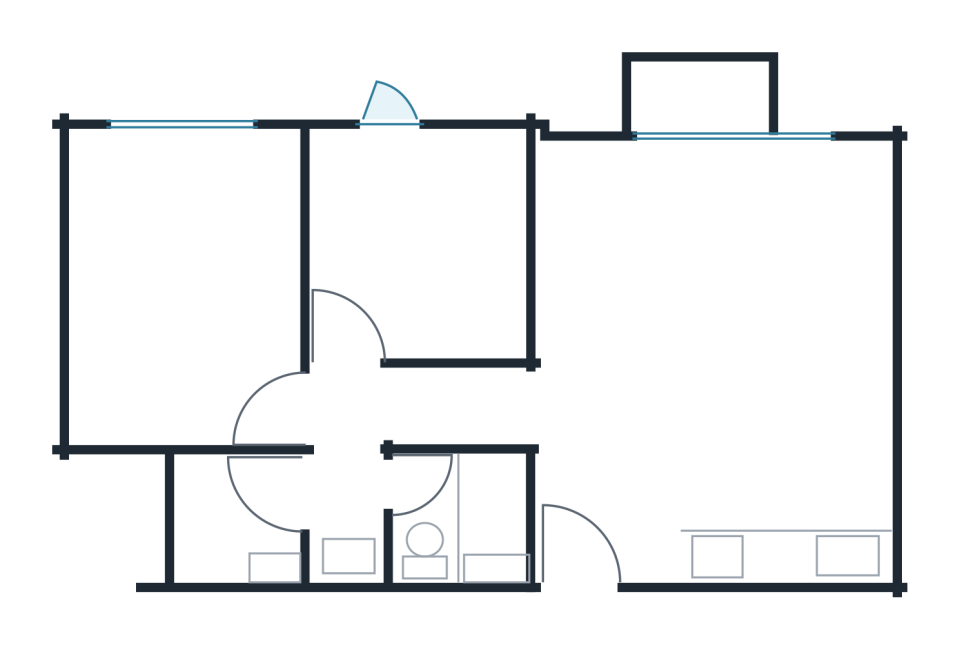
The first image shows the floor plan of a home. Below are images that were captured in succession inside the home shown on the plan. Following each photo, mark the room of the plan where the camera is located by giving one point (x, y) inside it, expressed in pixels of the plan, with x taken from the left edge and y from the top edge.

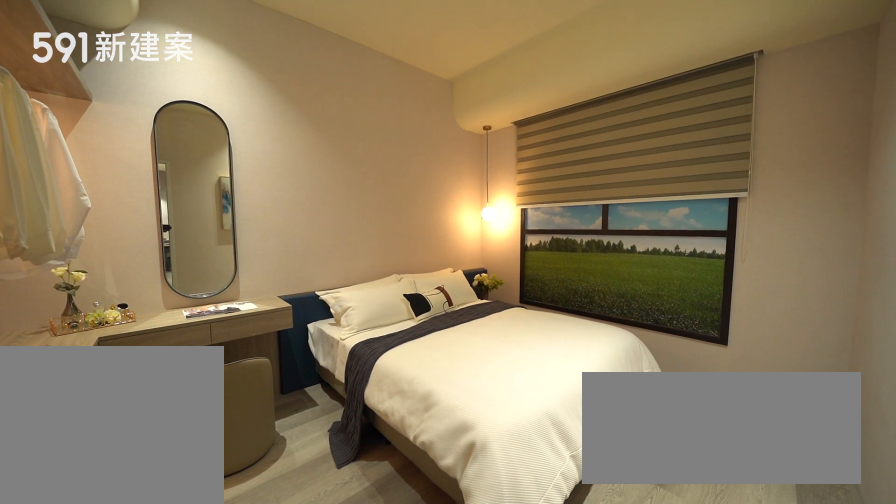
(180, 284)
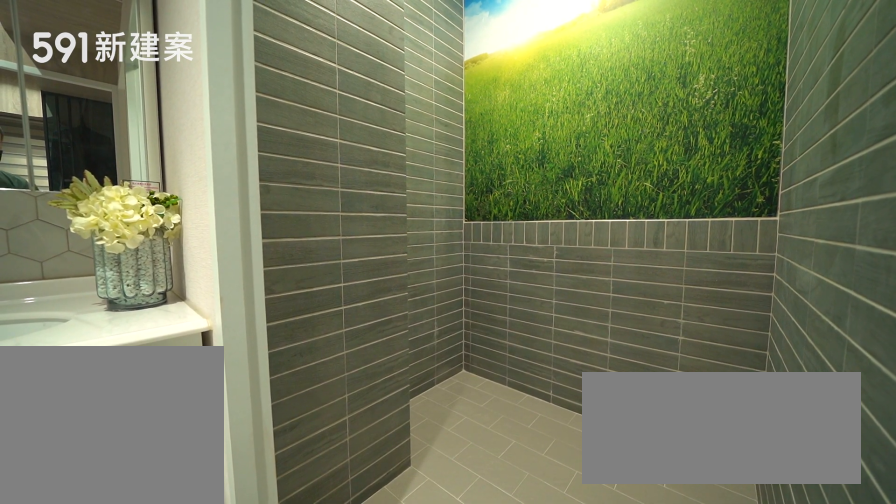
(240, 521)
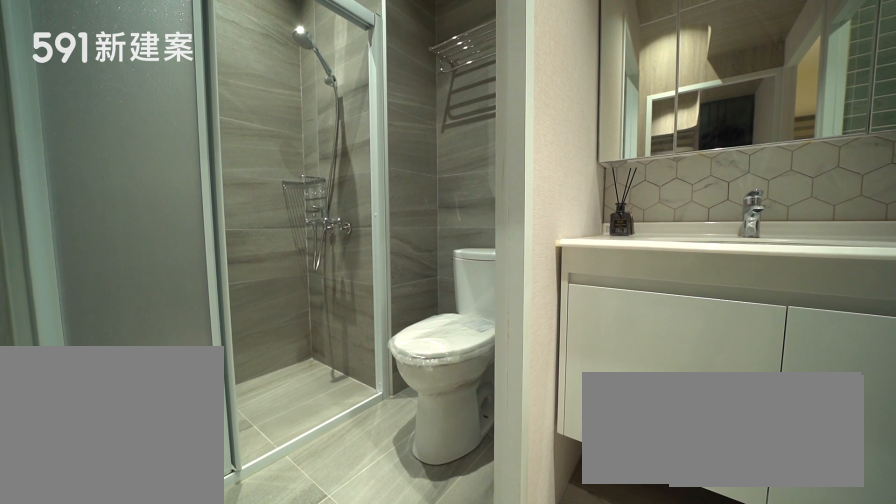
(421, 518)
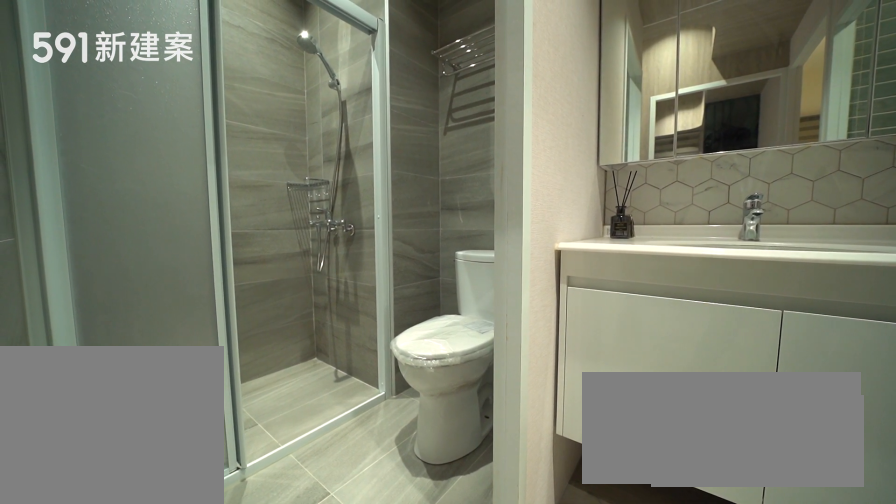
(421, 518)
